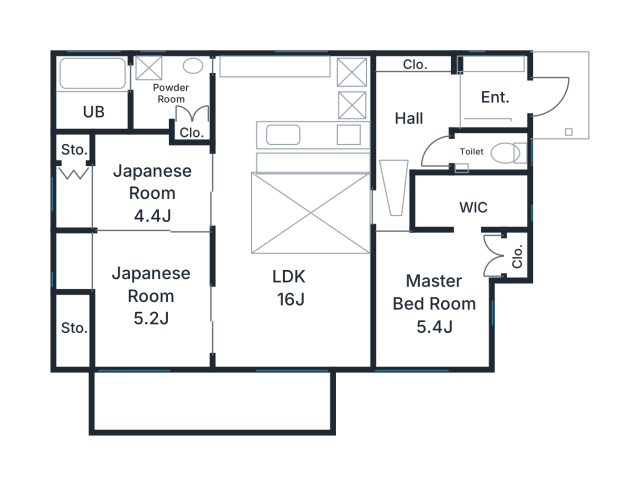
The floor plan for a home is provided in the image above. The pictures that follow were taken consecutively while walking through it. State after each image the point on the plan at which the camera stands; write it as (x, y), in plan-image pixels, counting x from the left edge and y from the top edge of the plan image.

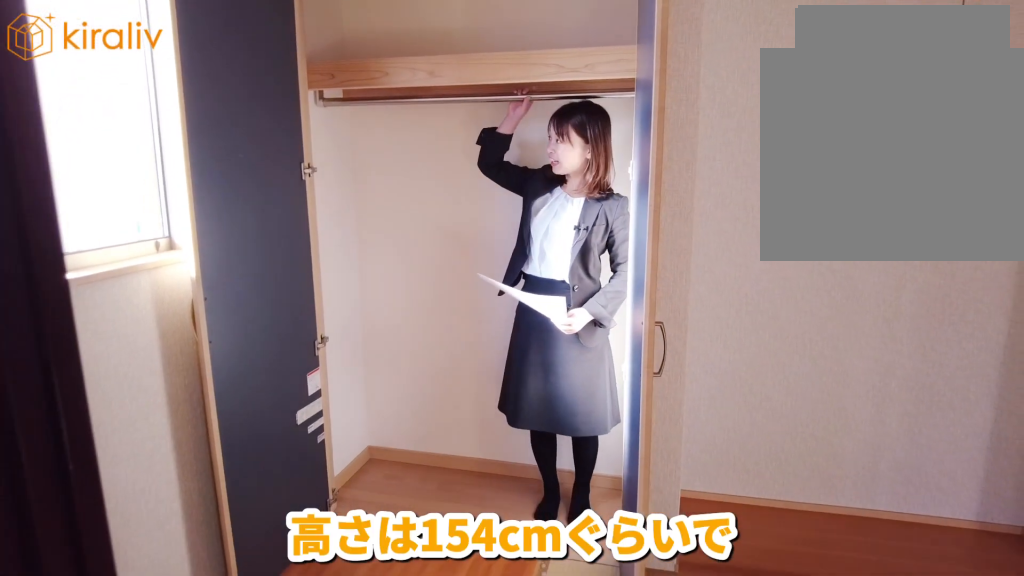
(88, 235)
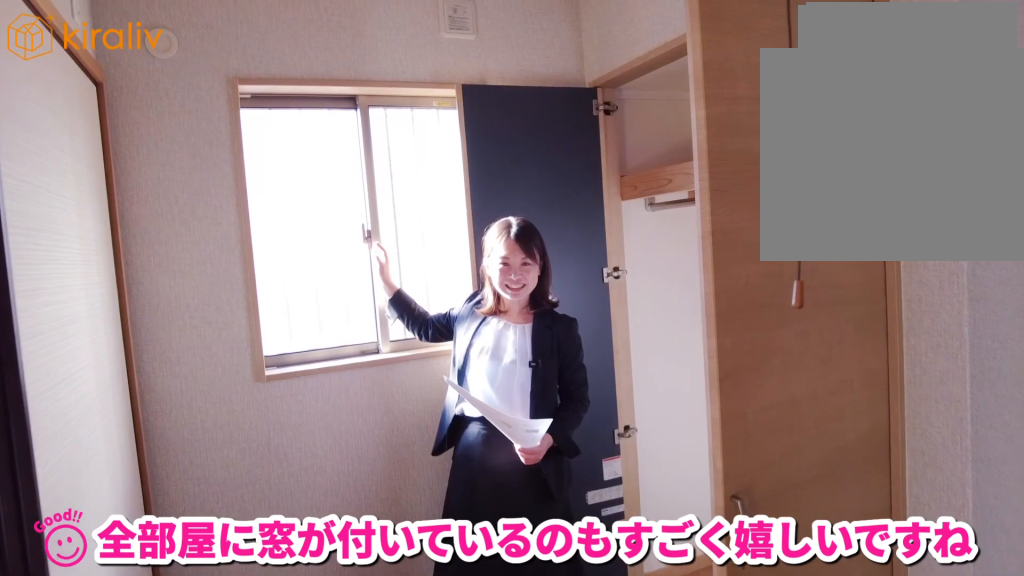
(95, 248)
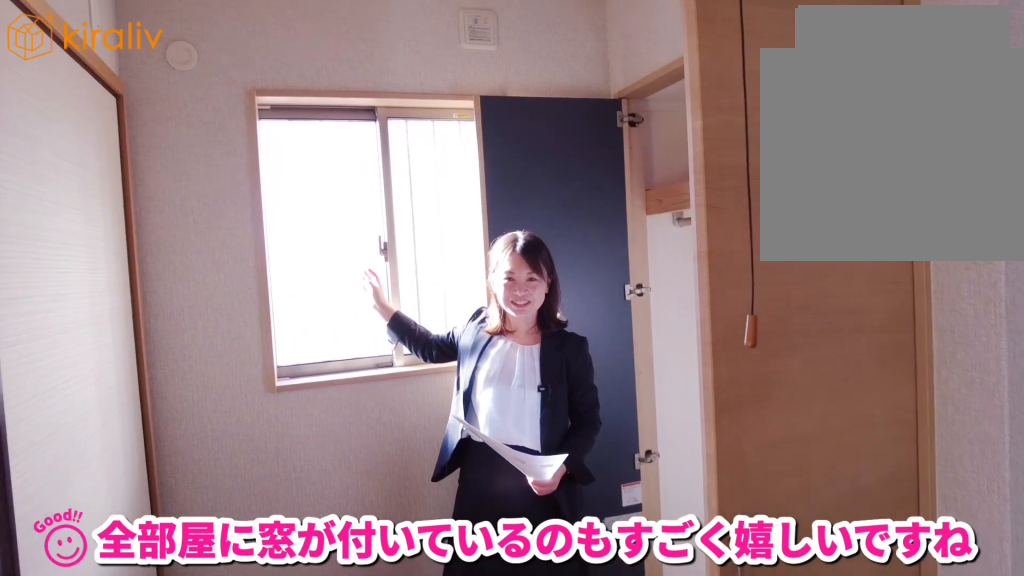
(96, 245)
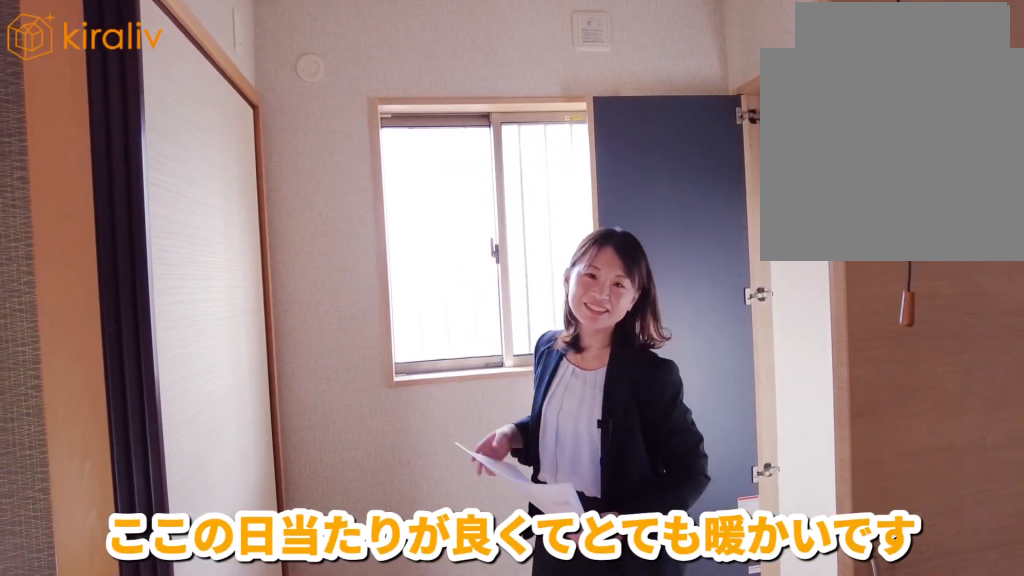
(99, 251)
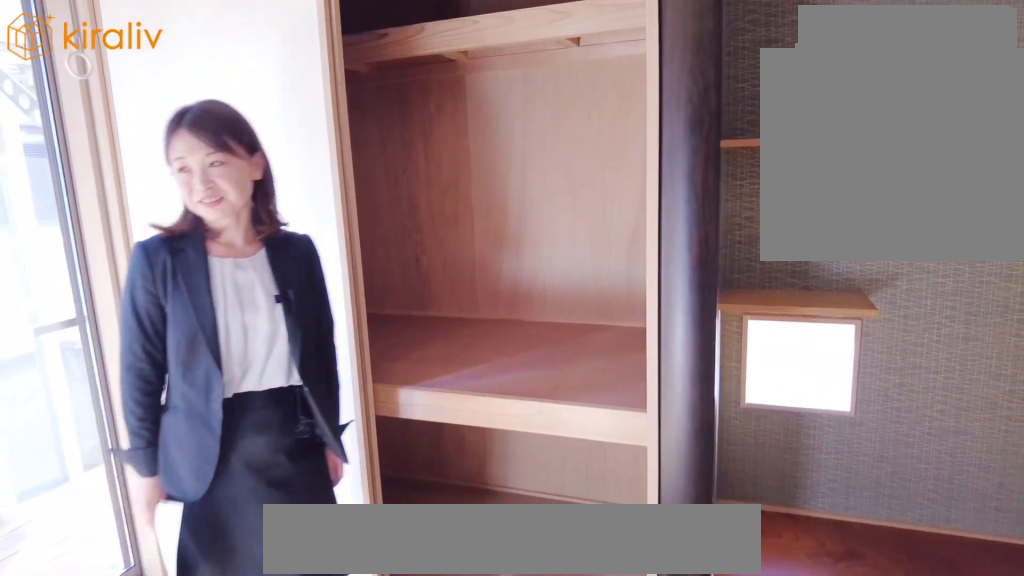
(108, 328)
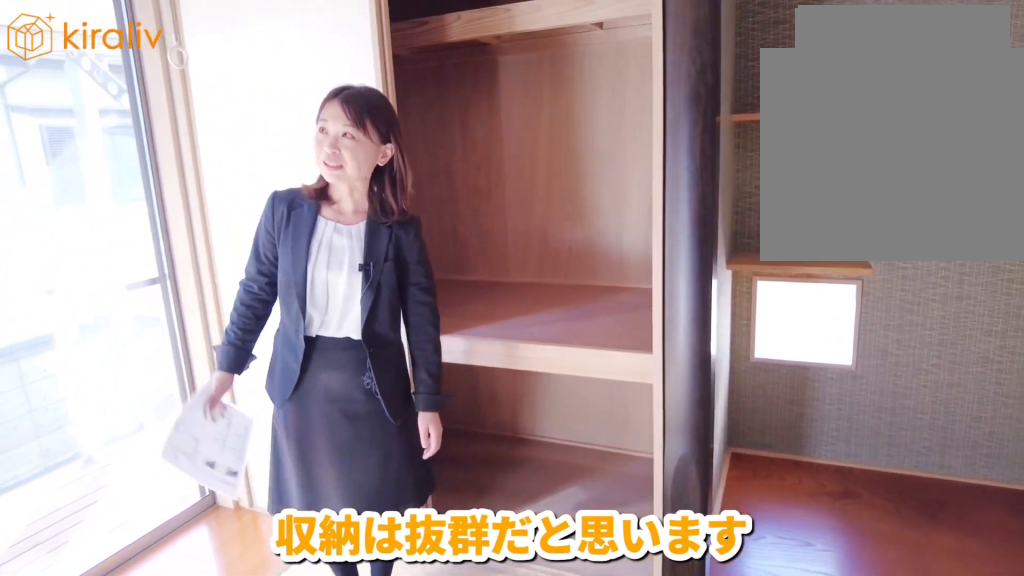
(108, 328)
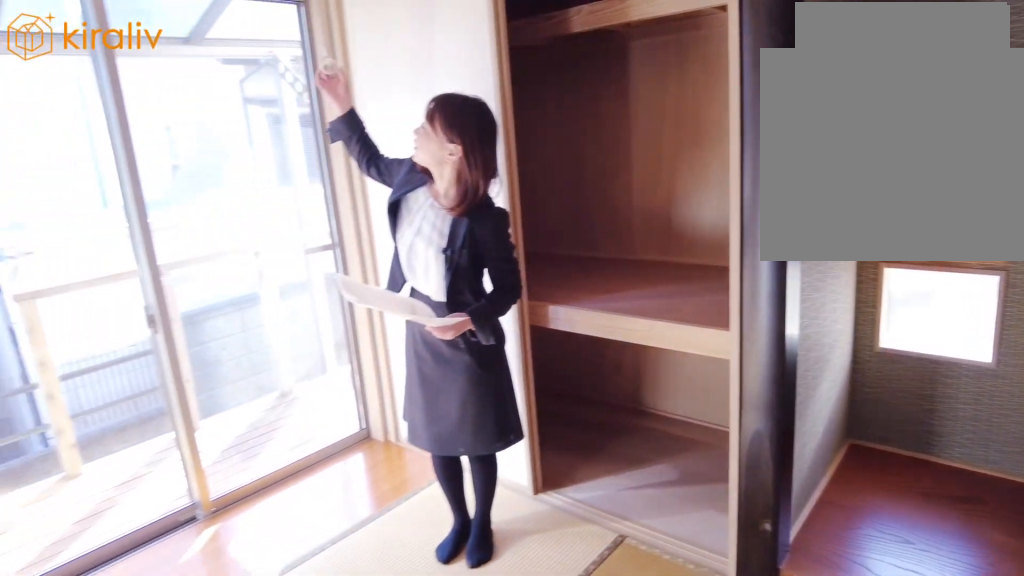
(109, 328)
